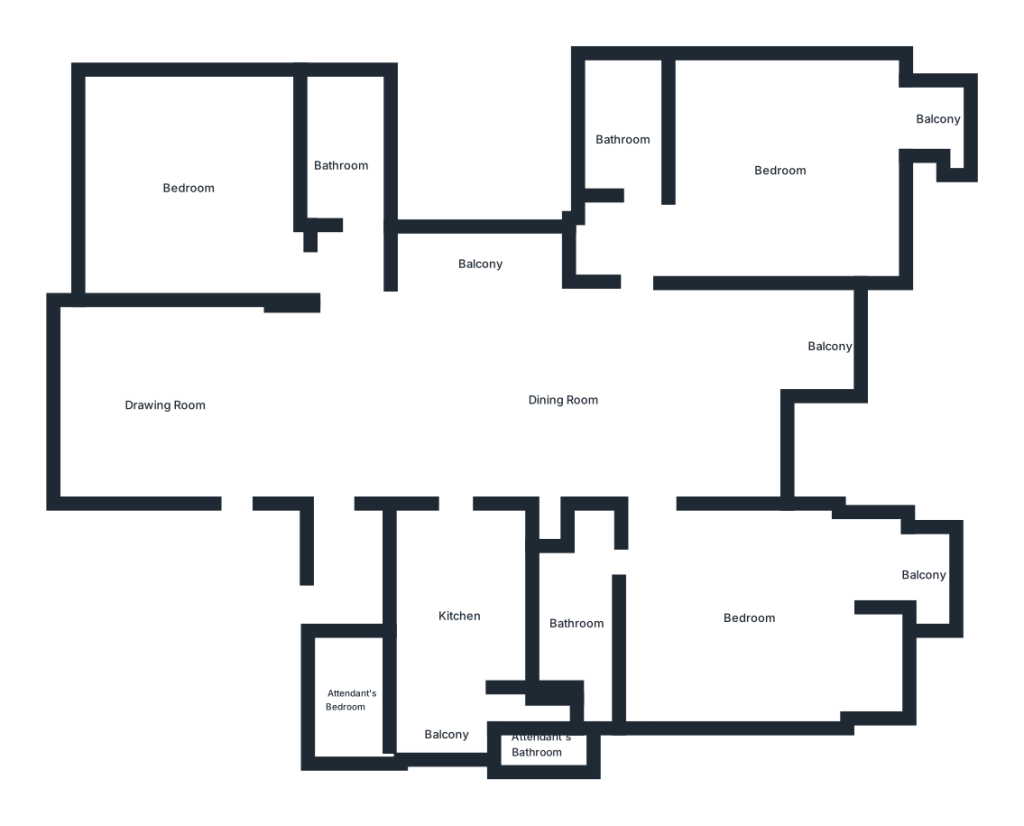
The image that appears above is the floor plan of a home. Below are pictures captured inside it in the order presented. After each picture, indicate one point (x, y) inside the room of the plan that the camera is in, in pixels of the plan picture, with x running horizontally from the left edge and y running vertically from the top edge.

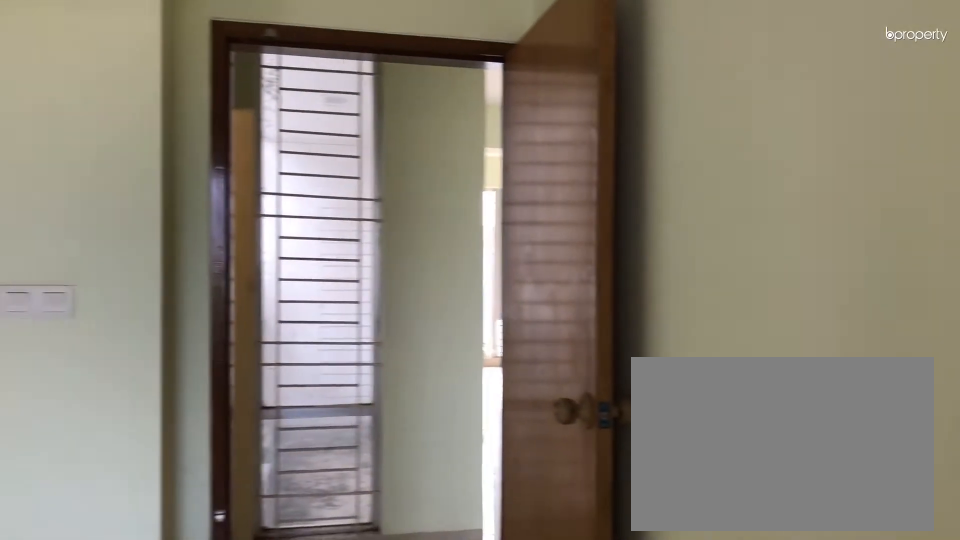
(192, 187)
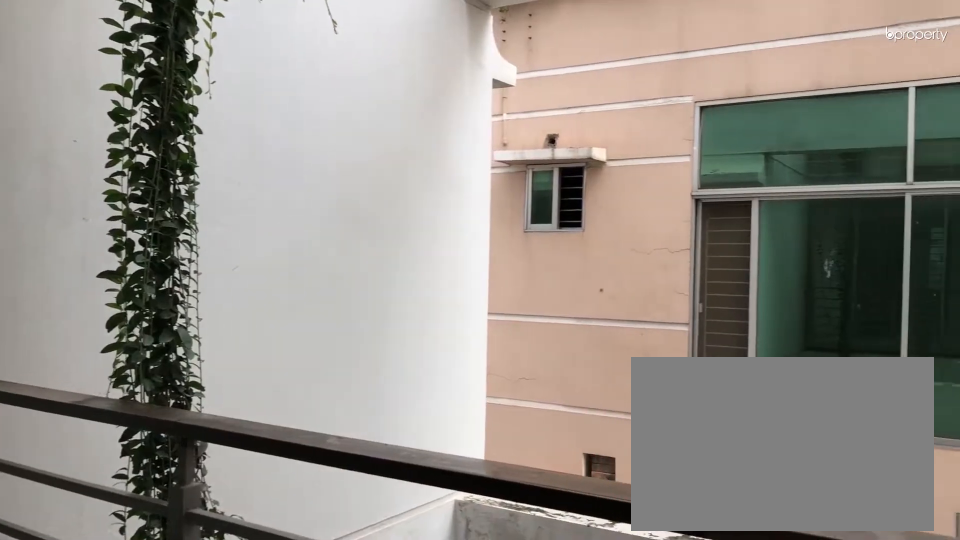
(474, 263)
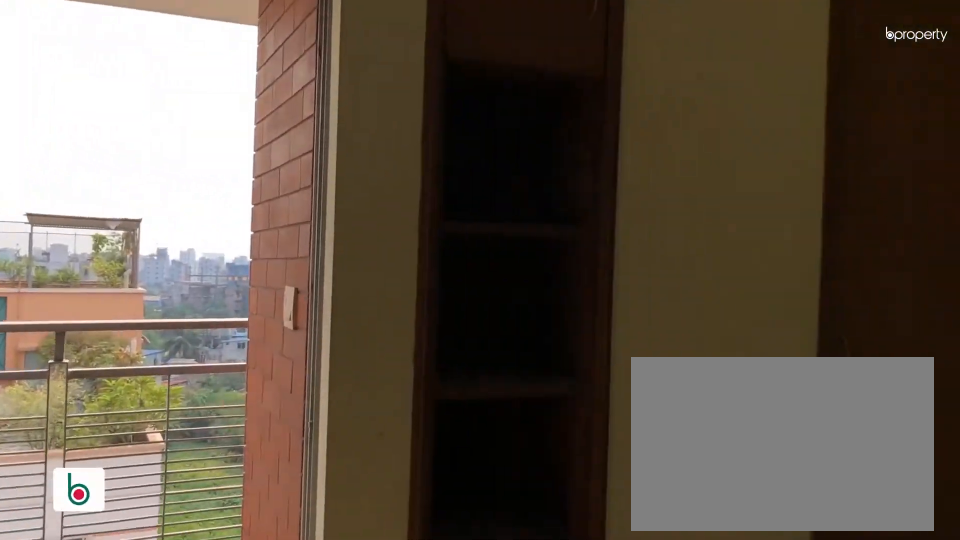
(782, 170)
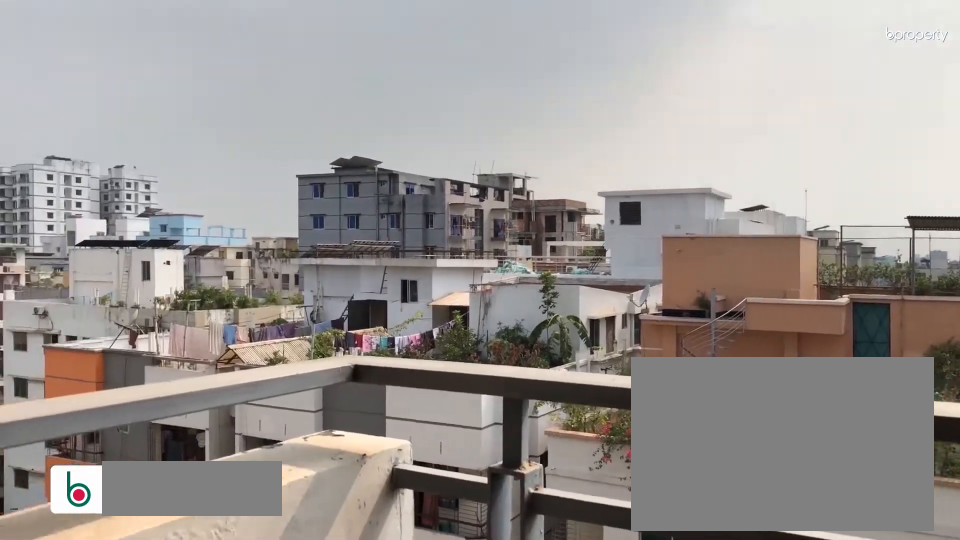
(942, 121)
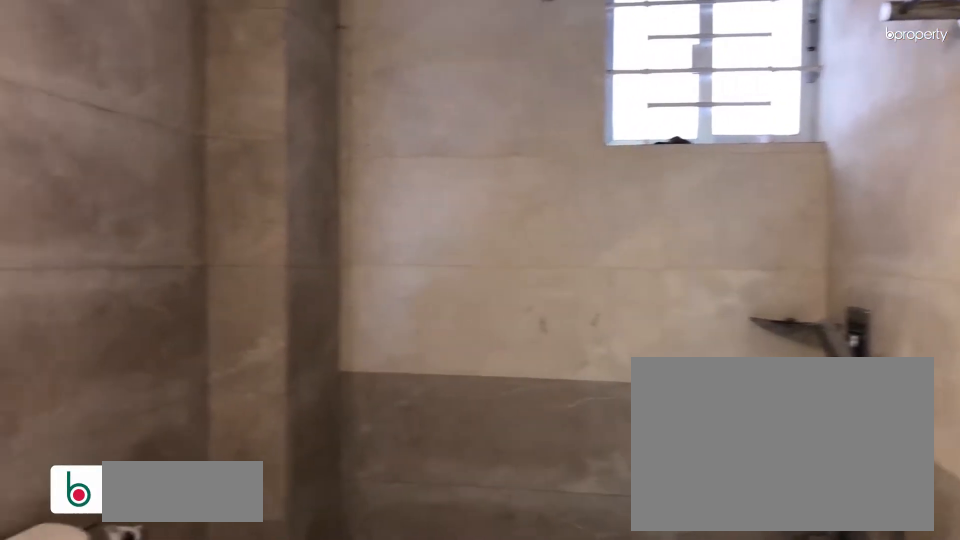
(622, 138)
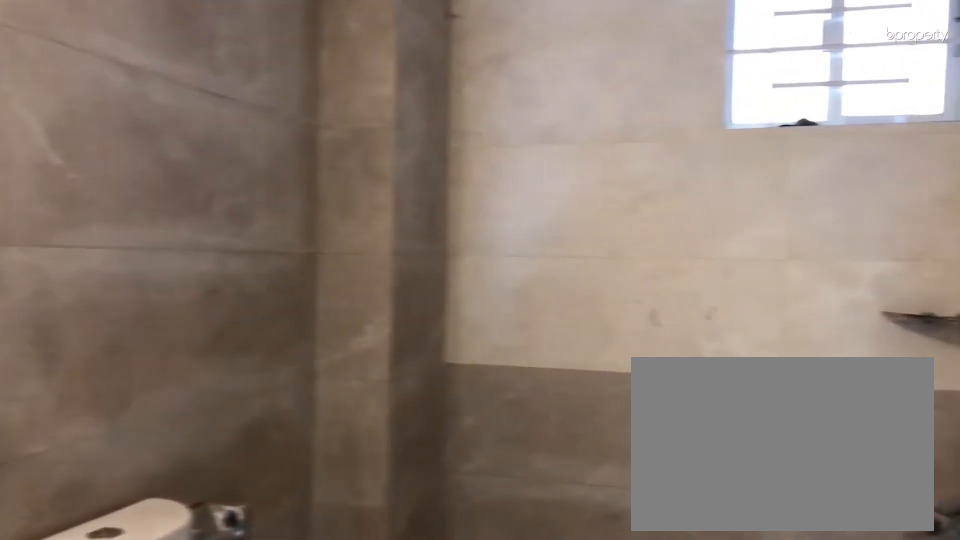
(622, 138)
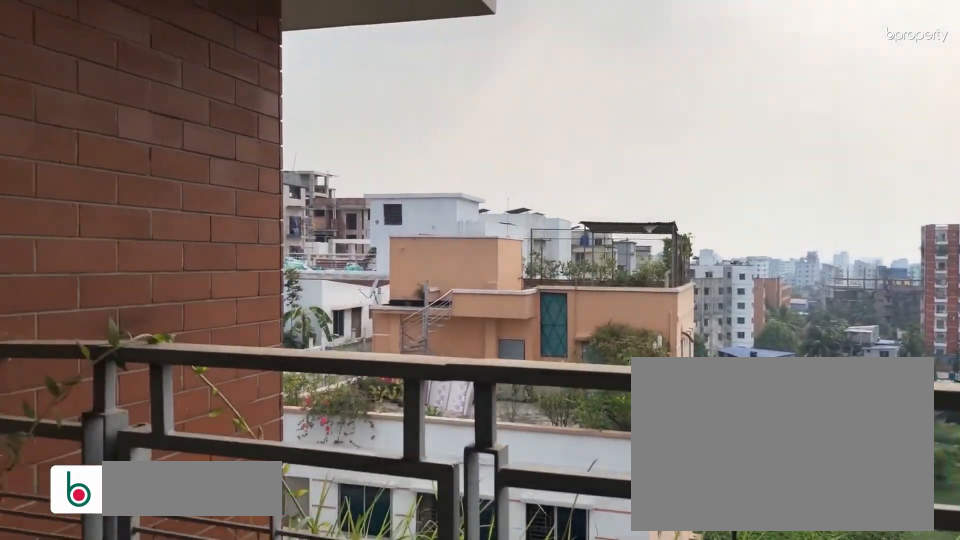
(828, 345)
